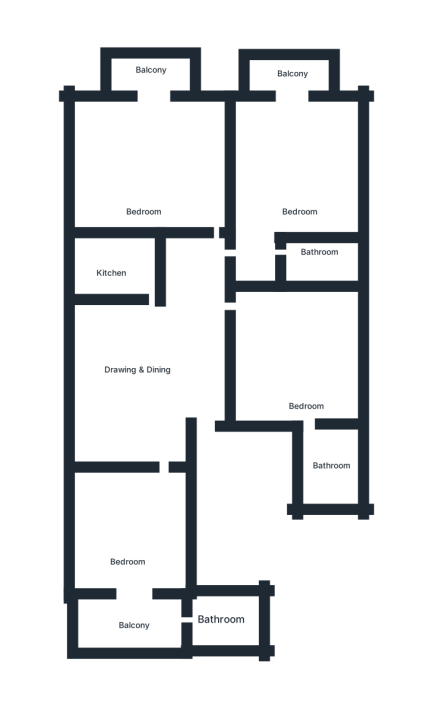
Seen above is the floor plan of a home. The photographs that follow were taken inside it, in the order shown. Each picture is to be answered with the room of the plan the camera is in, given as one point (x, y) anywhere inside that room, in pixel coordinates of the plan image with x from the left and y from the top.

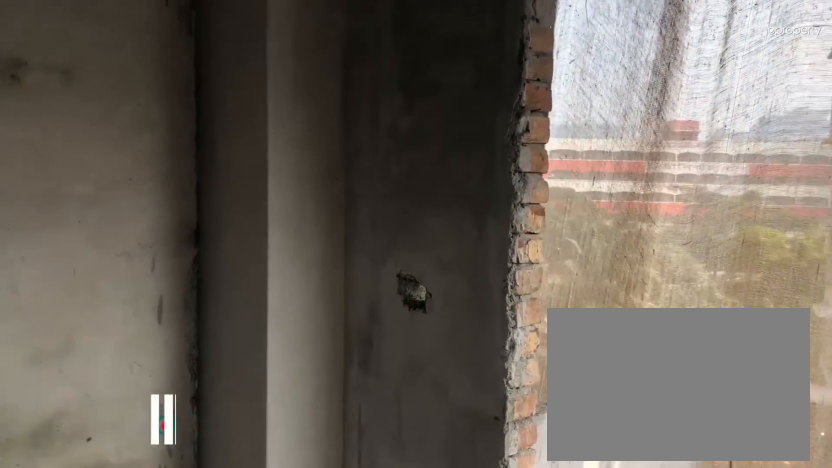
(303, 184)
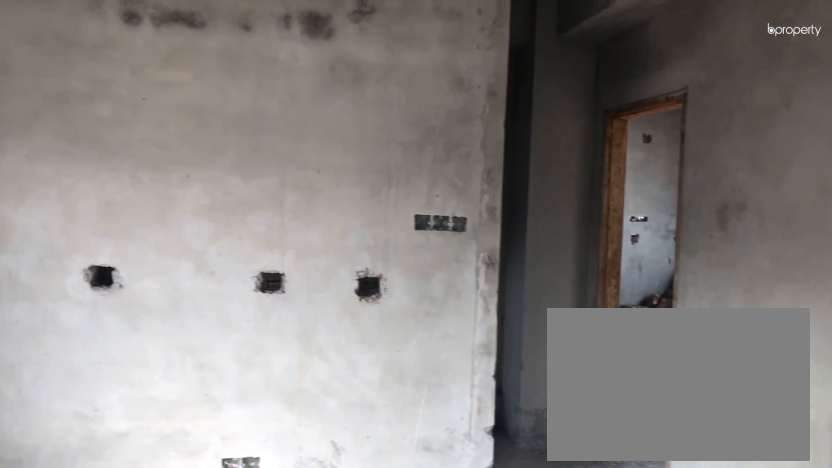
(303, 184)
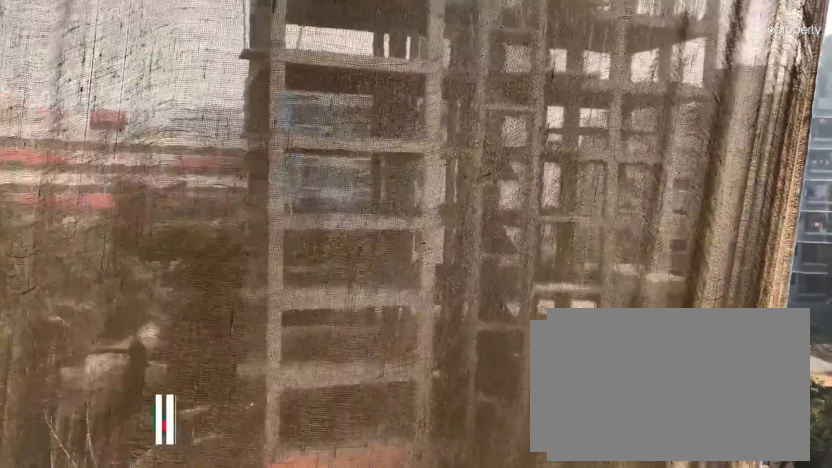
(290, 77)
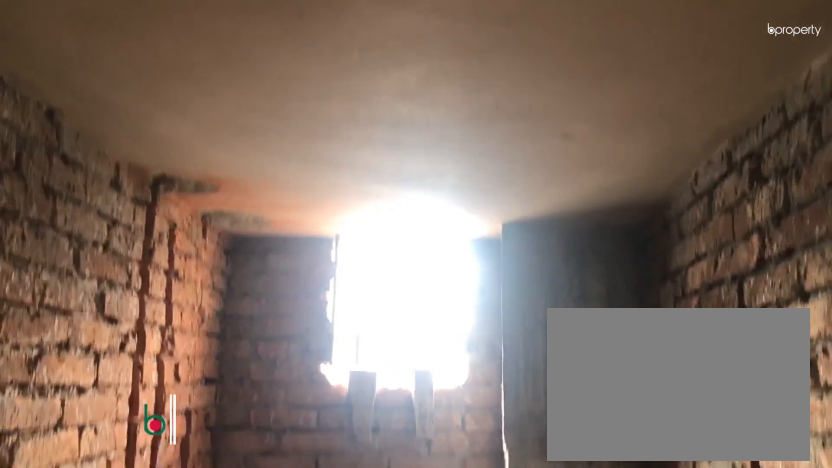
(321, 265)
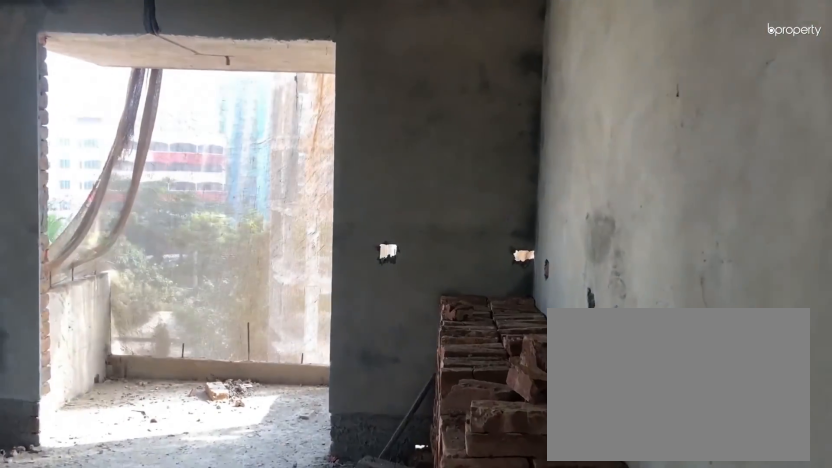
(152, 171)
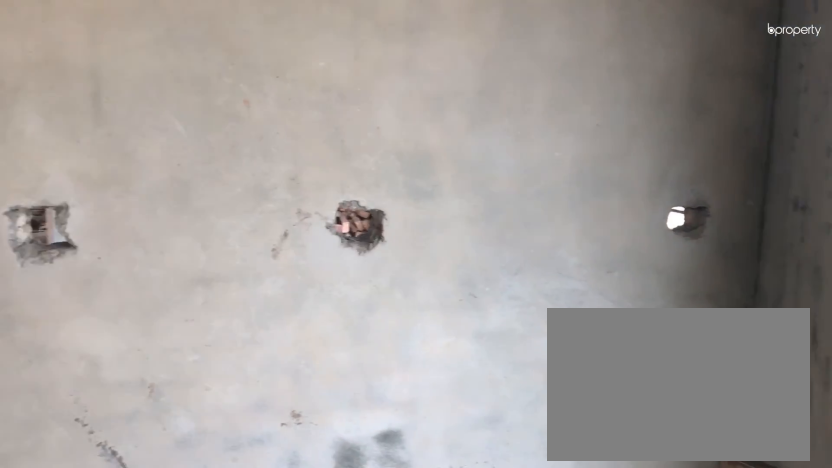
(152, 171)
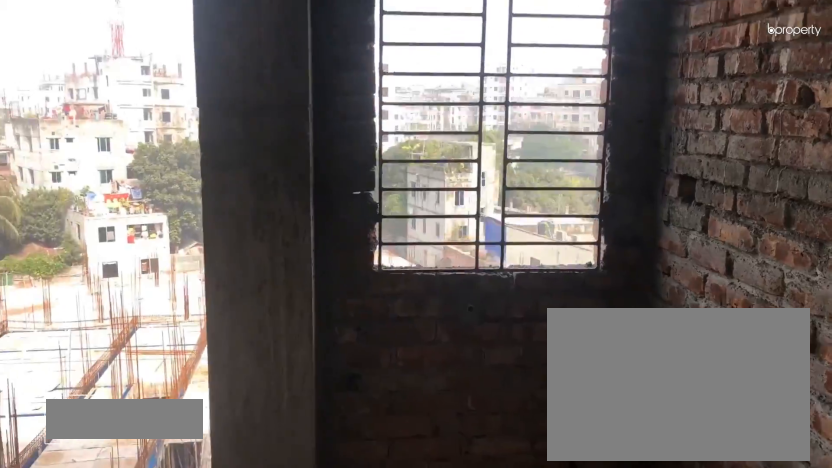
(111, 265)
